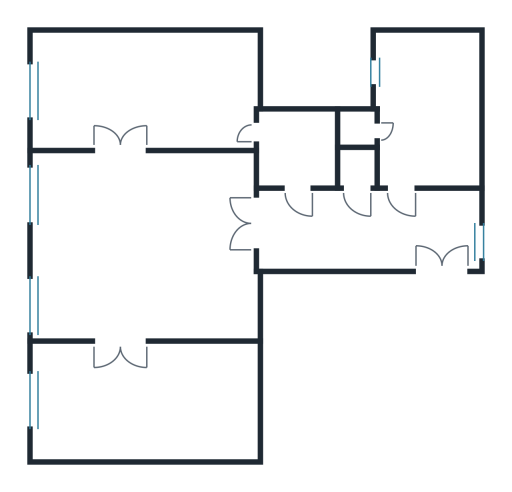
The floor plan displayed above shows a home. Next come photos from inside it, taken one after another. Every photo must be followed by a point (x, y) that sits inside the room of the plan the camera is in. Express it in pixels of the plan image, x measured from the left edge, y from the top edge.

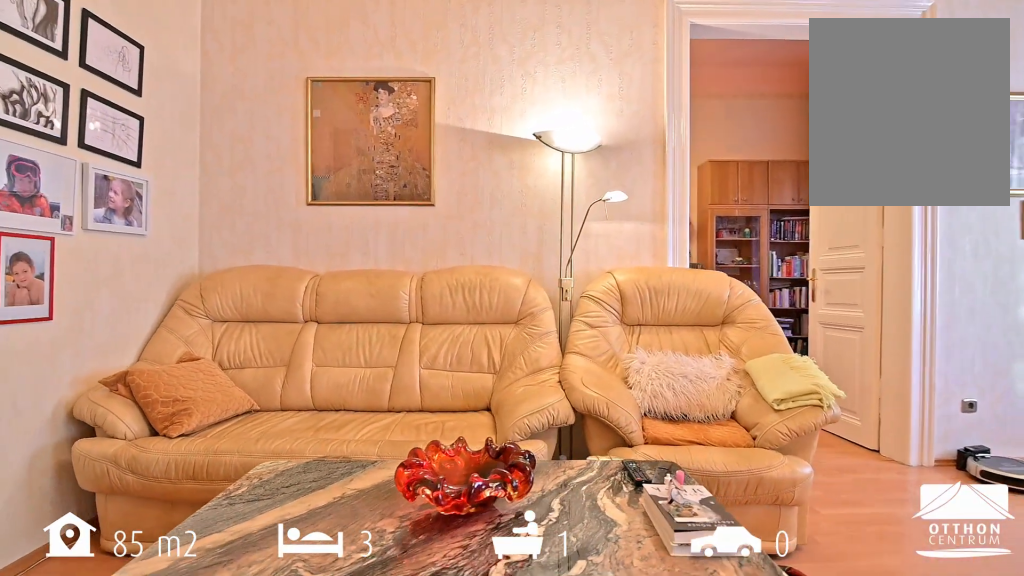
(148, 258)
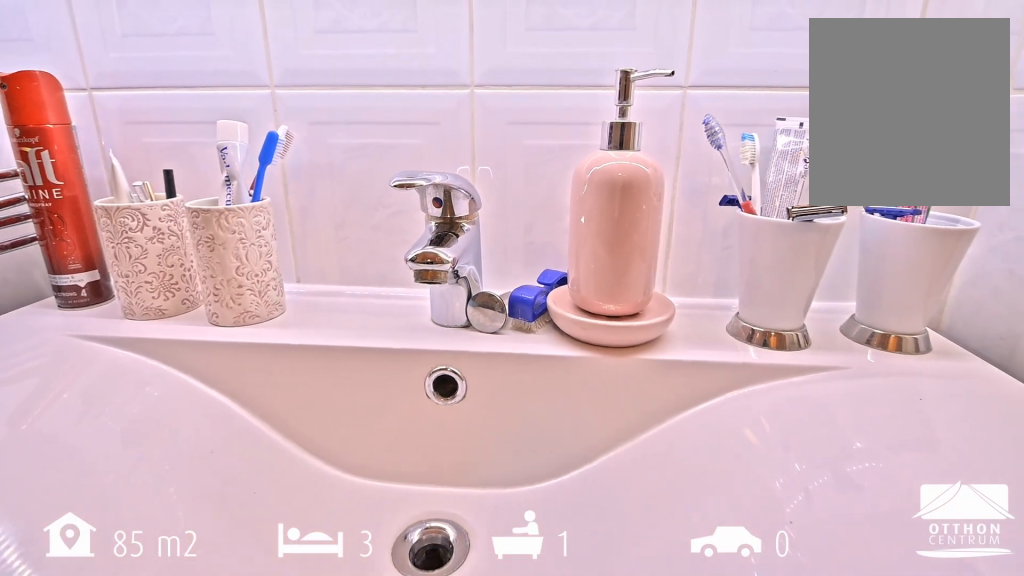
(302, 153)
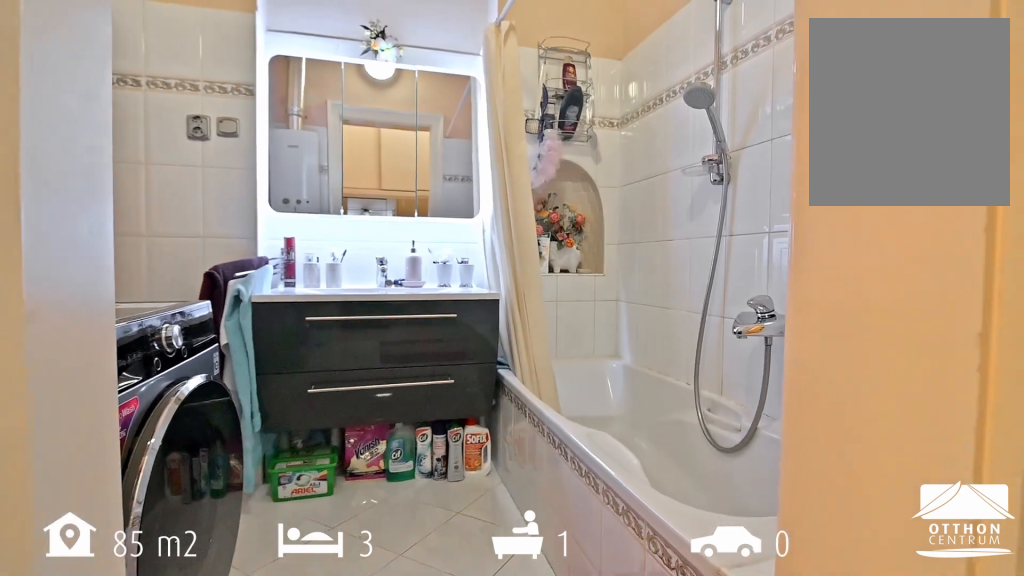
(302, 152)
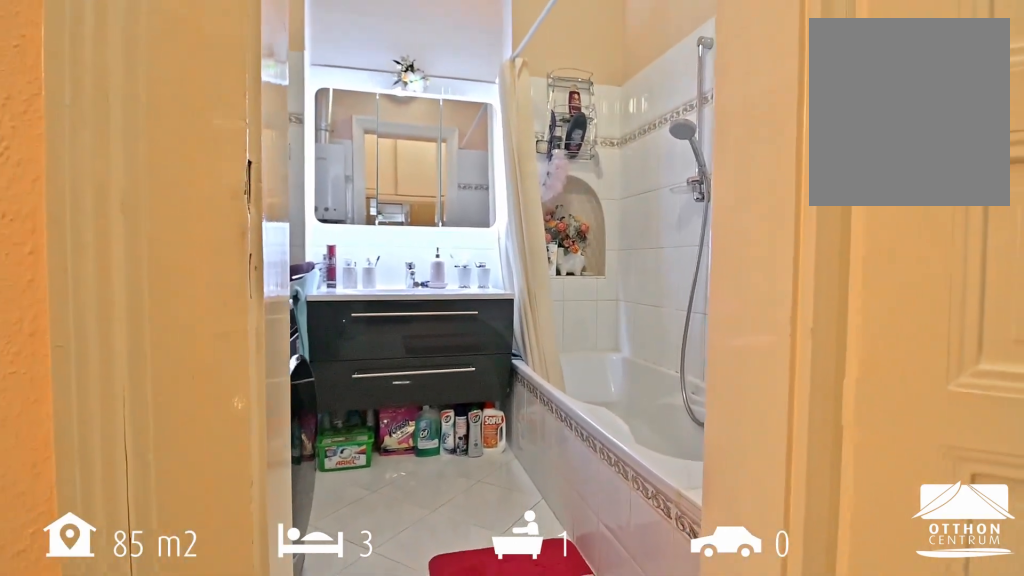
(272, 168)
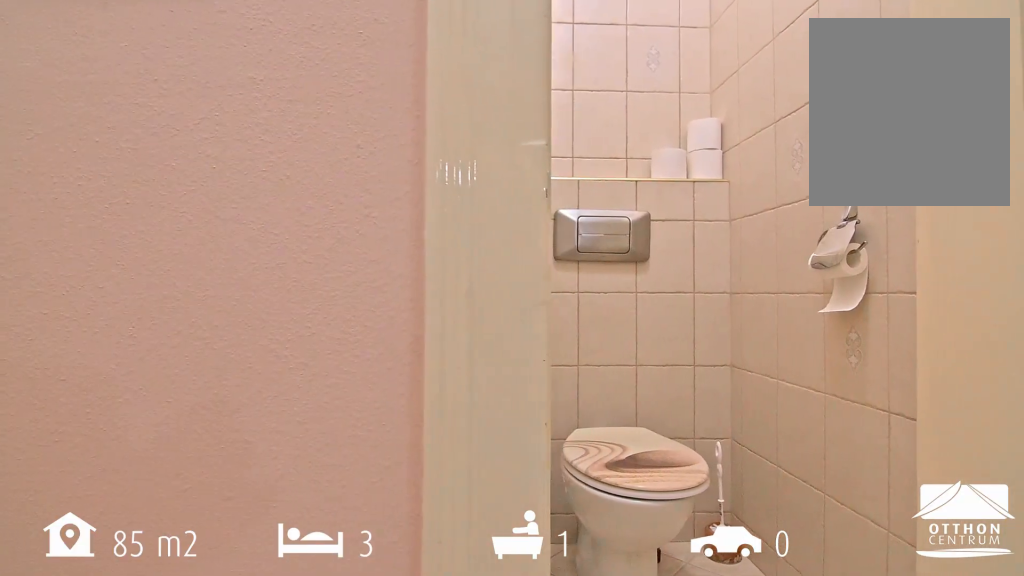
(361, 157)
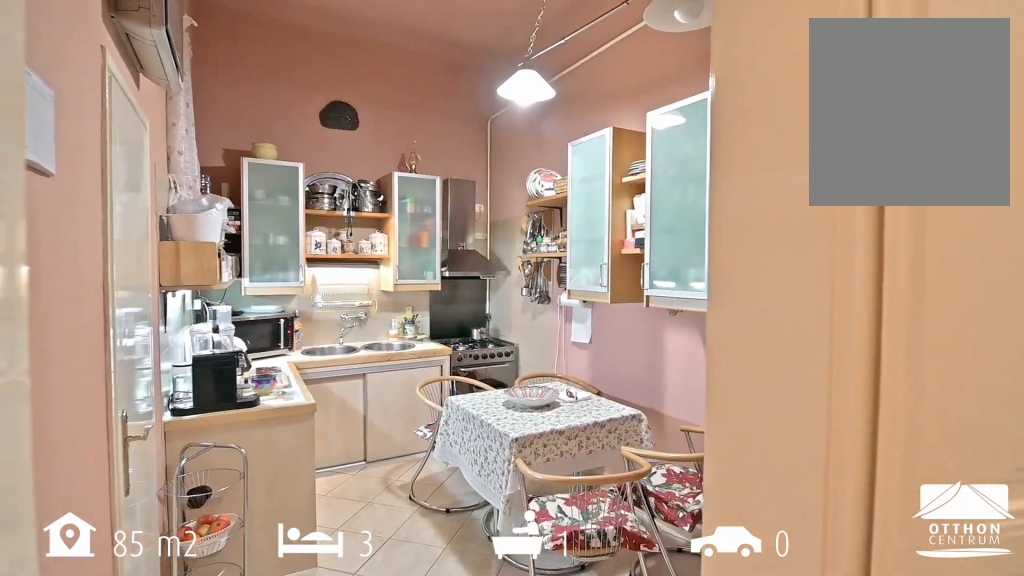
(435, 103)
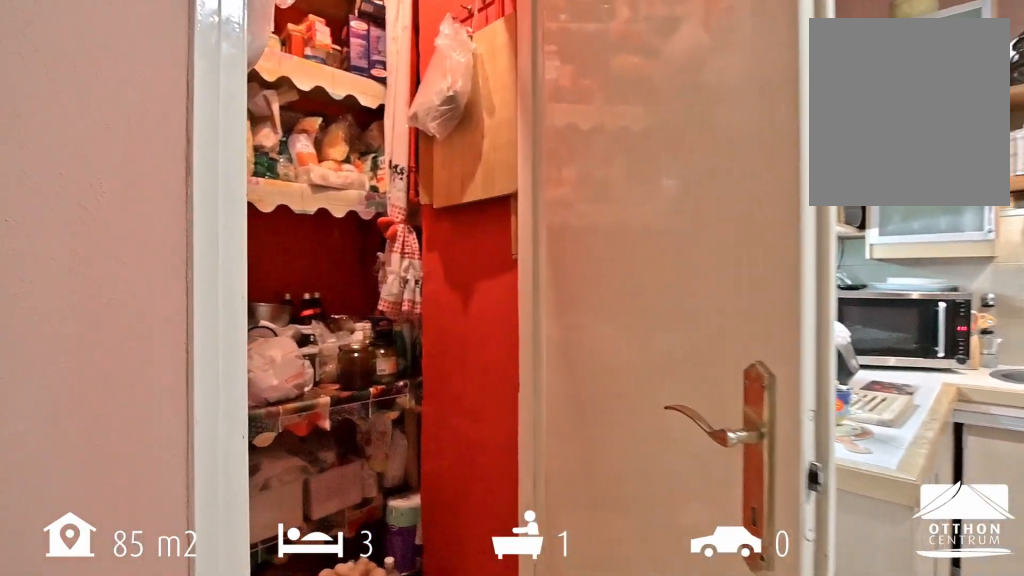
(436, 103)
